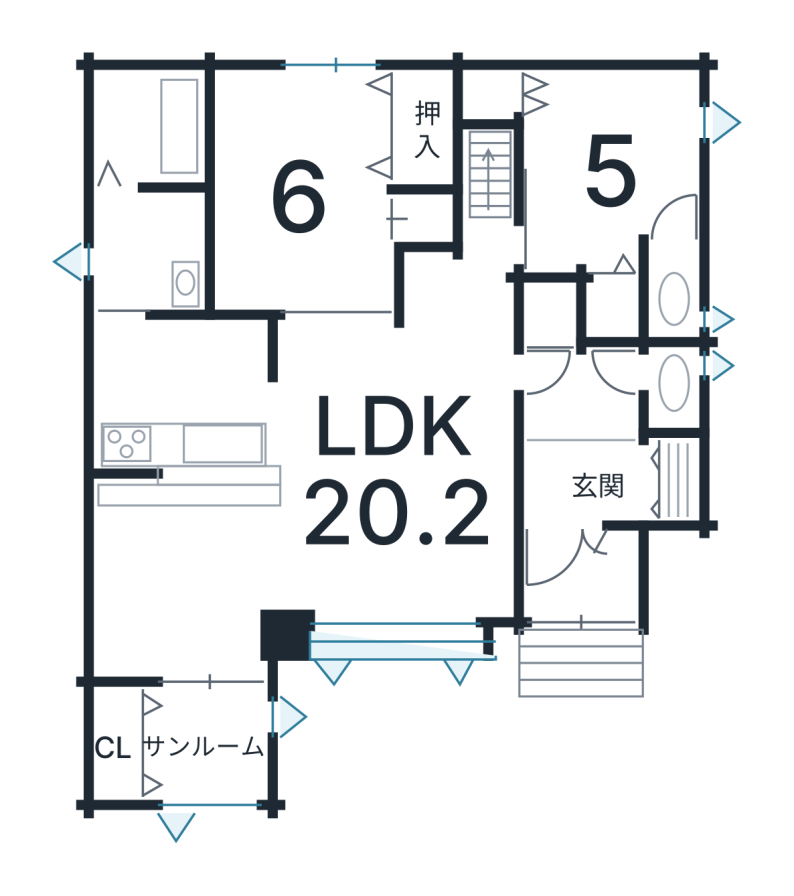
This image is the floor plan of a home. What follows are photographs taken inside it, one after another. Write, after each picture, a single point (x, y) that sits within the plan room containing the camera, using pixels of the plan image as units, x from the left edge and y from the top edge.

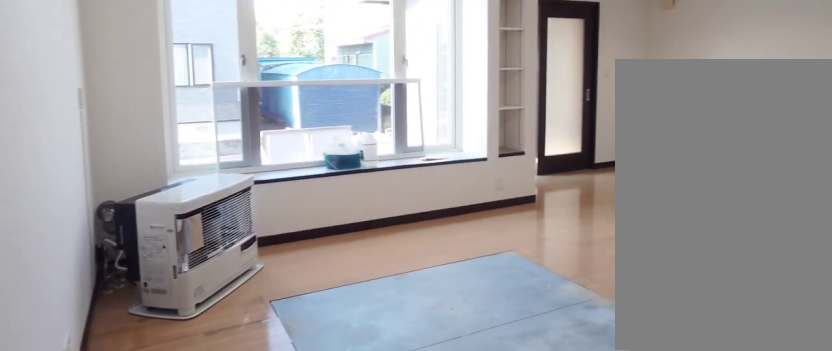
(394, 488)
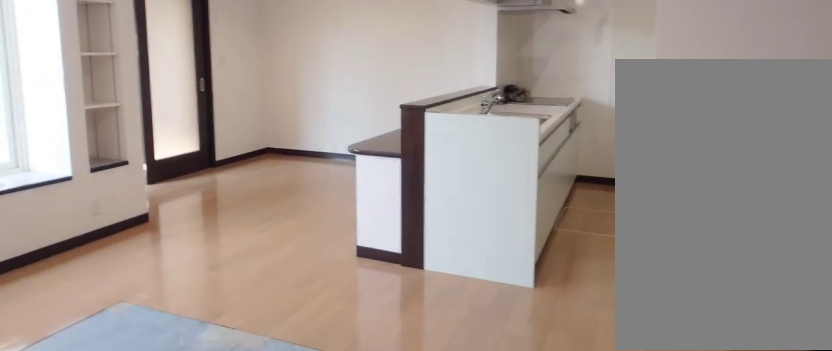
(394, 488)
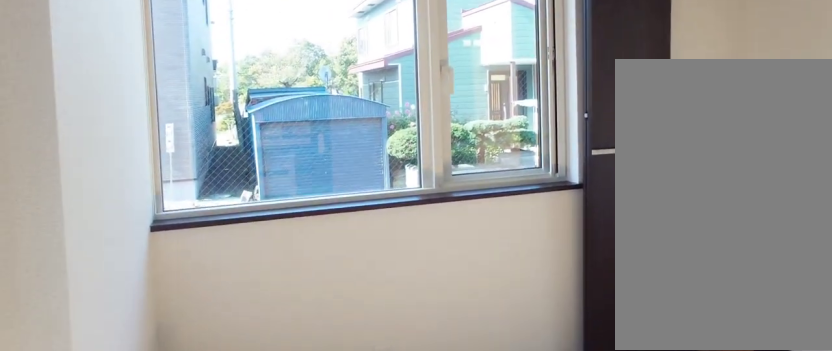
(192, 756)
